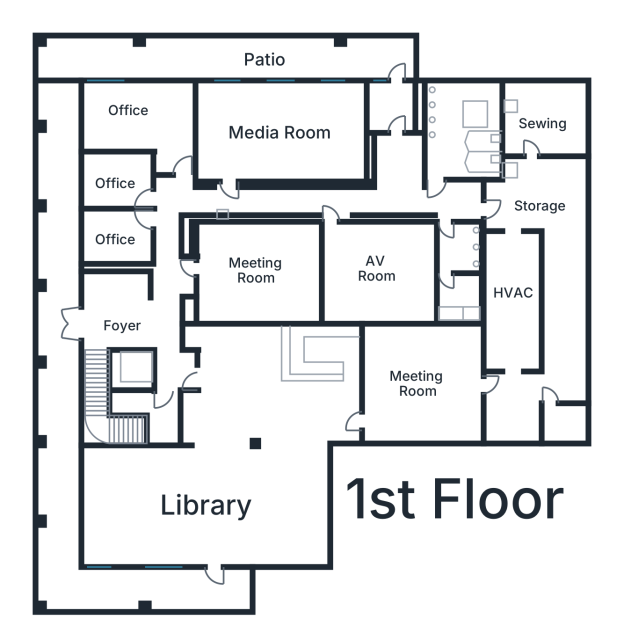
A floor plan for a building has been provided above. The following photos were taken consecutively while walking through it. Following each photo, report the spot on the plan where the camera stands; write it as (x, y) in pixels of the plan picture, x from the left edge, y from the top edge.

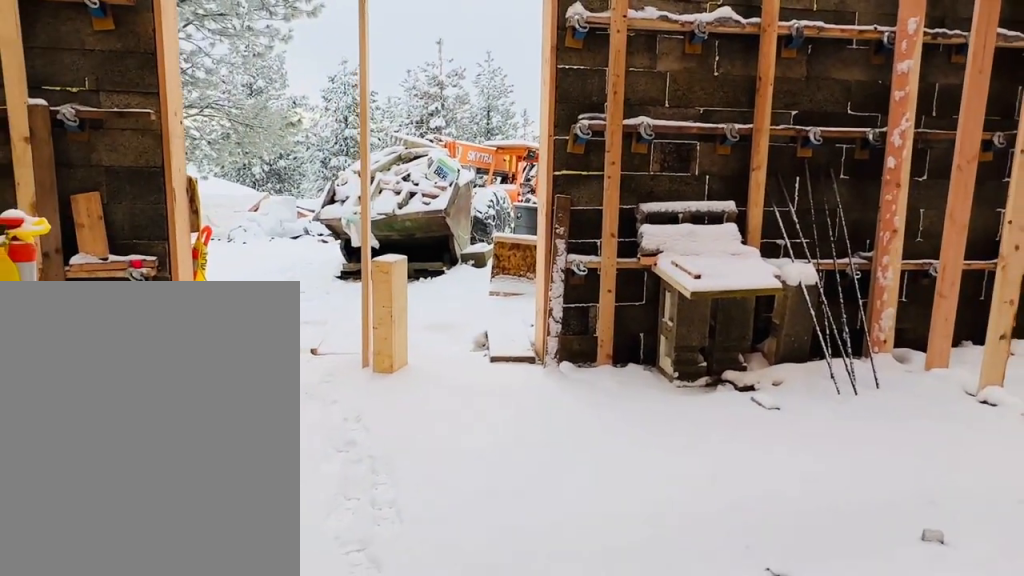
(149, 309)
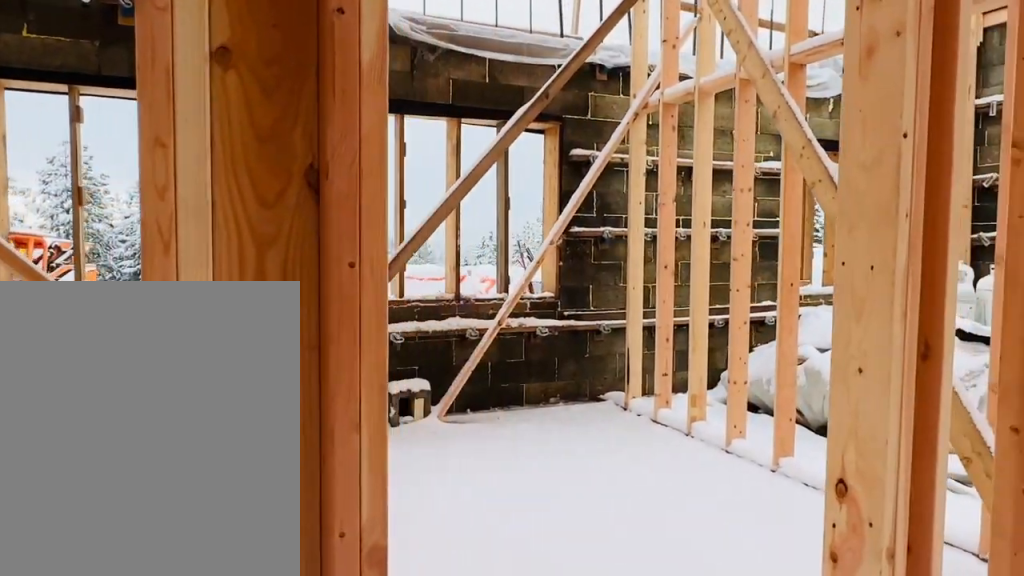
(168, 207)
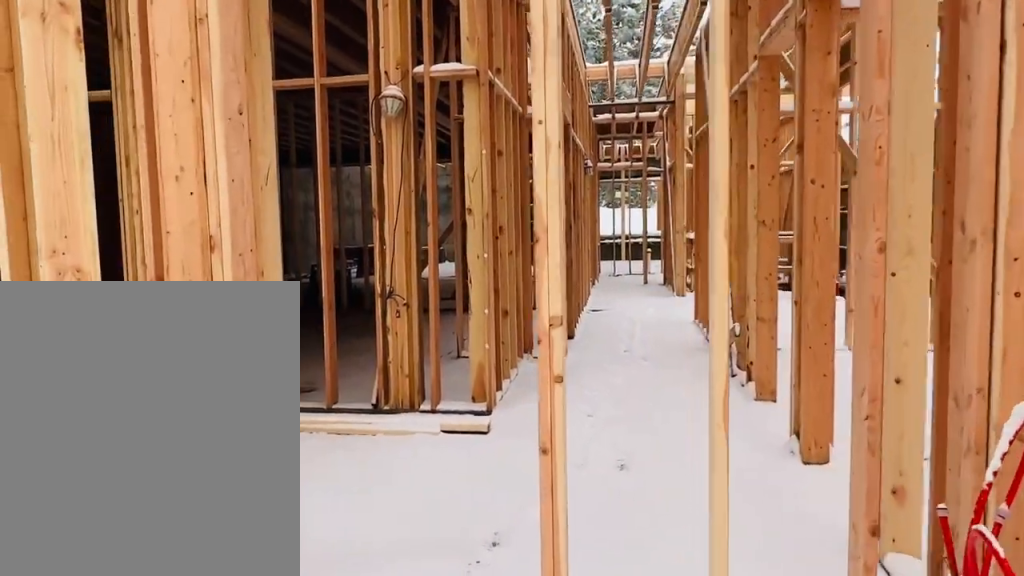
(151, 117)
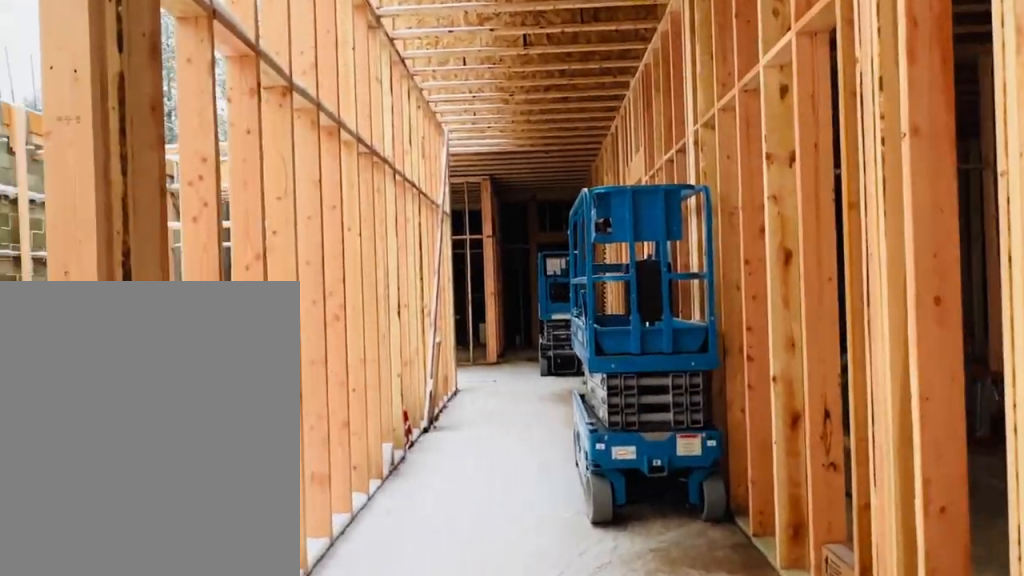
(196, 184)
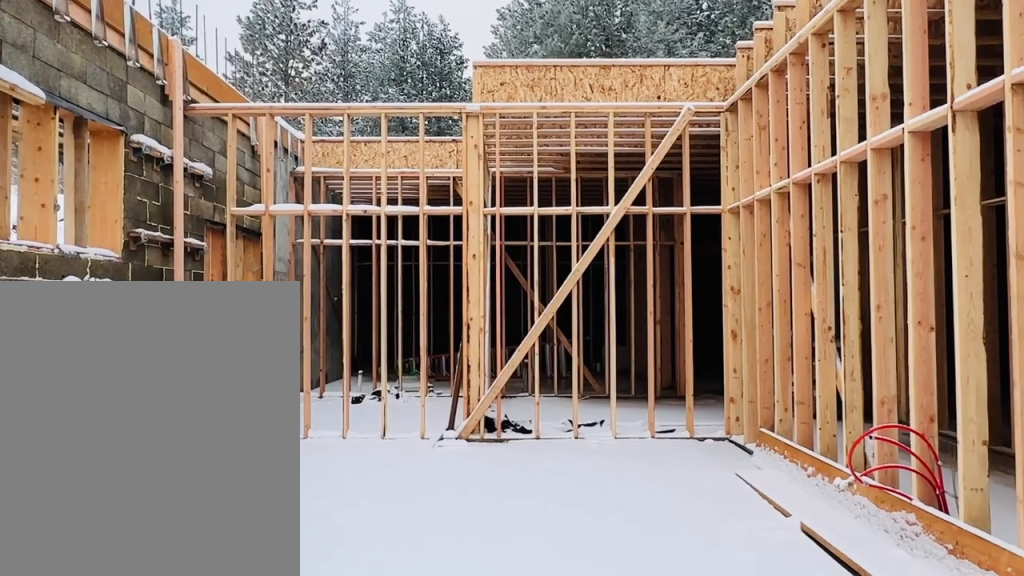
(243, 129)
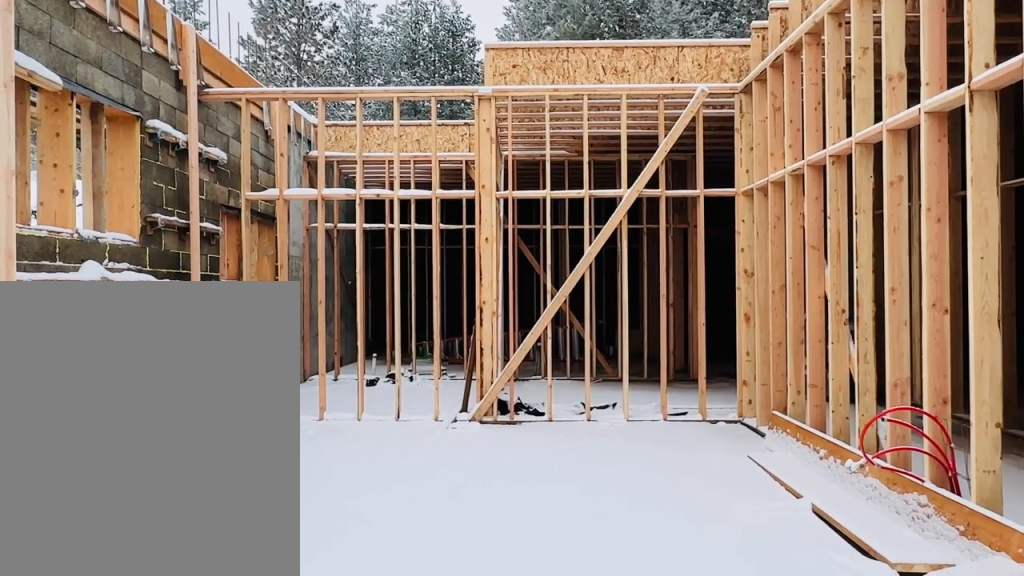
(243, 129)
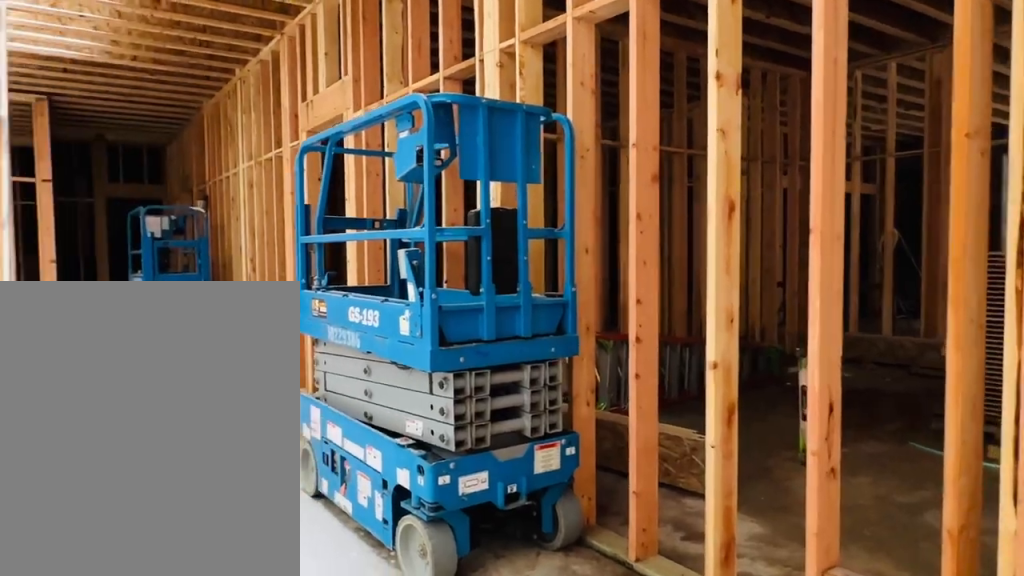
(228, 169)
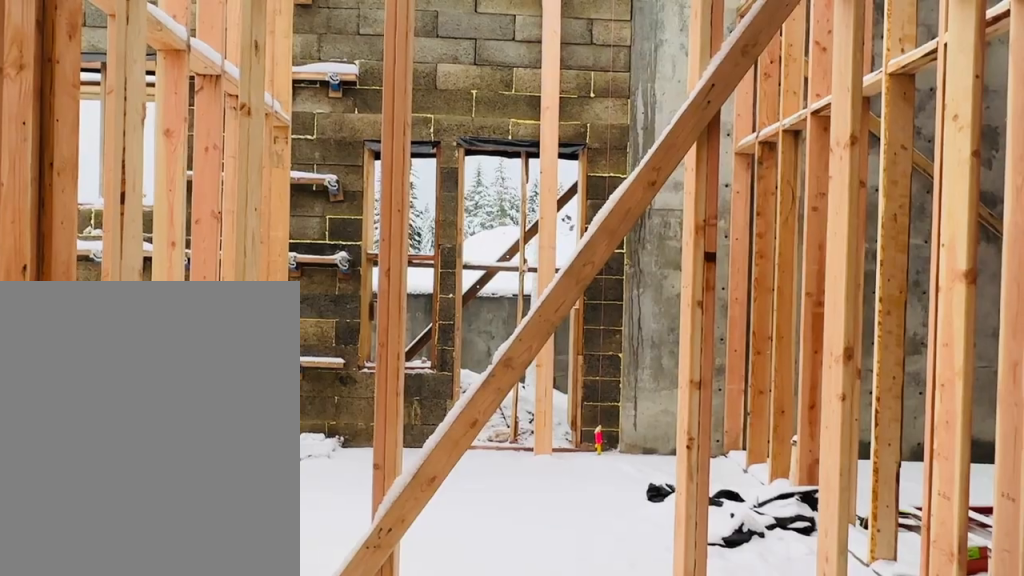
(395, 173)
